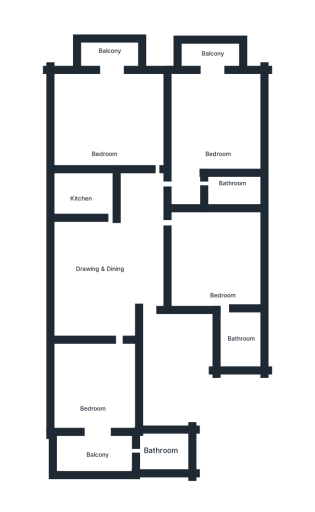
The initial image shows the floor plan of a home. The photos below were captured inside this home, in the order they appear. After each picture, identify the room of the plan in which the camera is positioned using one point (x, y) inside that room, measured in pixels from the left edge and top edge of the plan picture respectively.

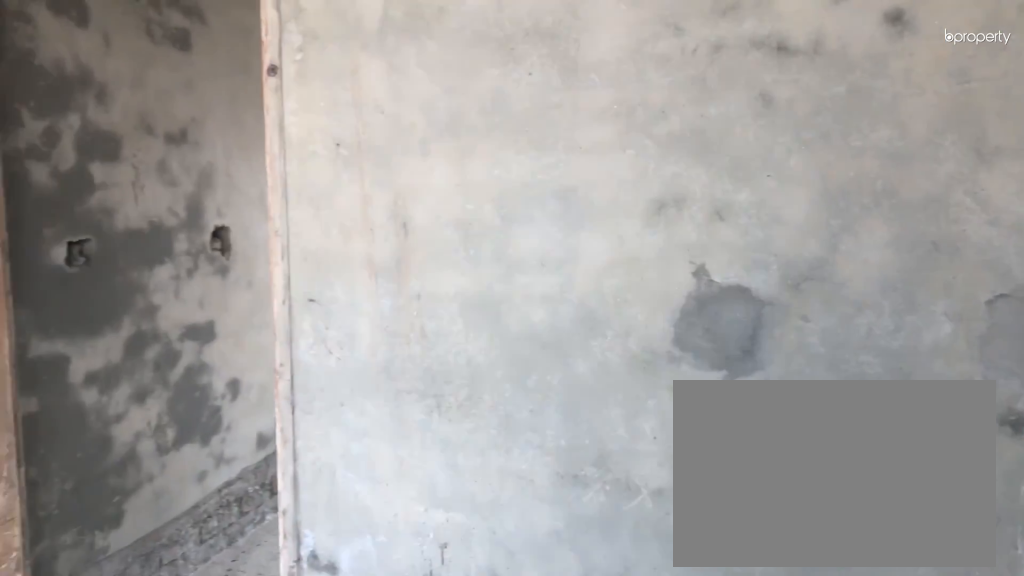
(101, 264)
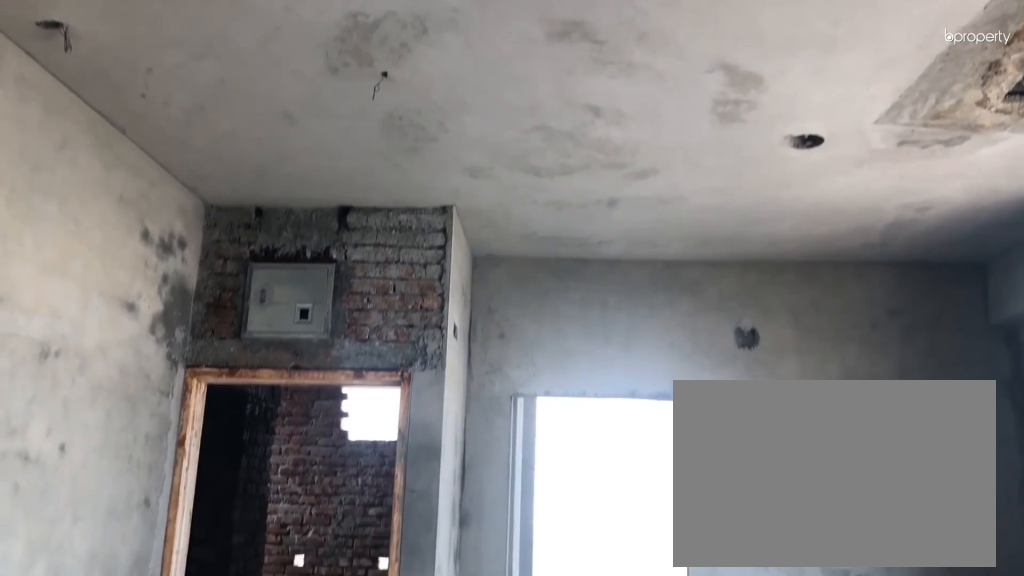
(100, 264)
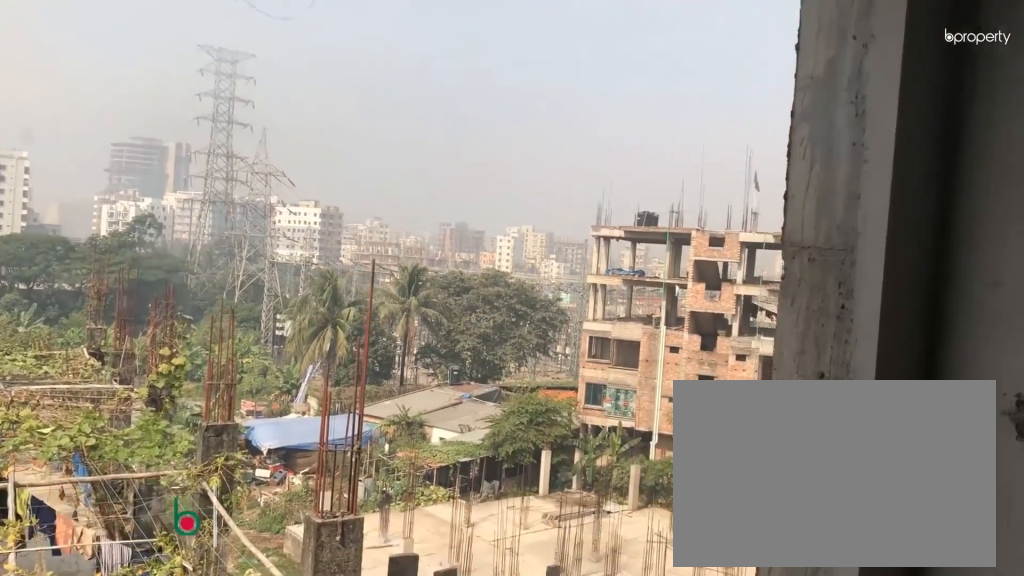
(97, 391)
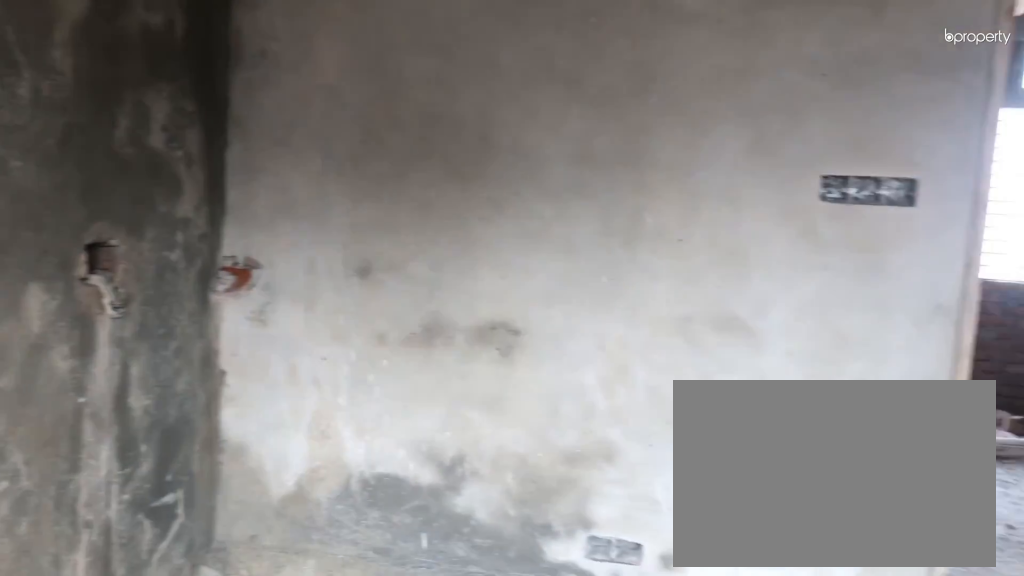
(224, 257)
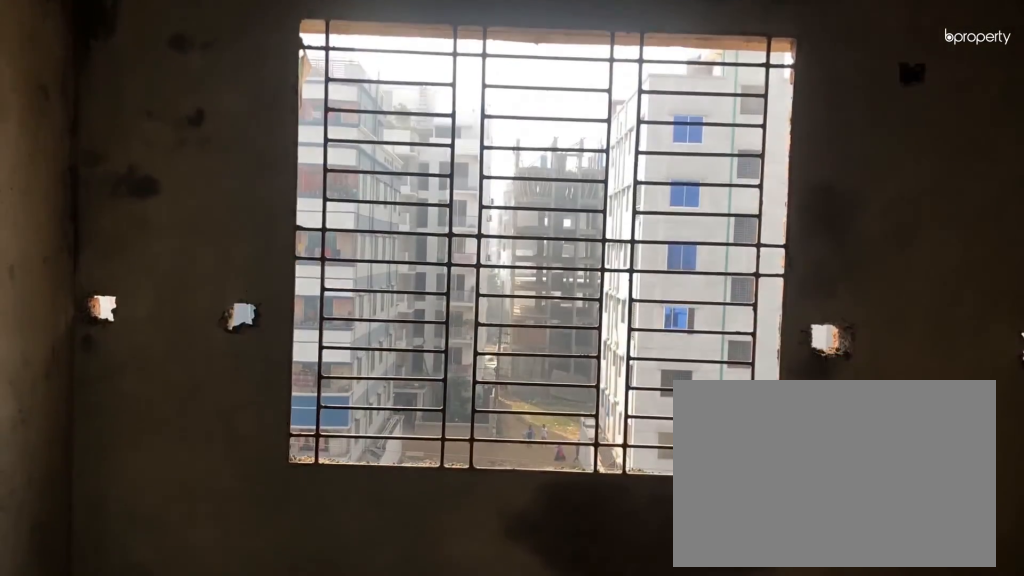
(224, 258)
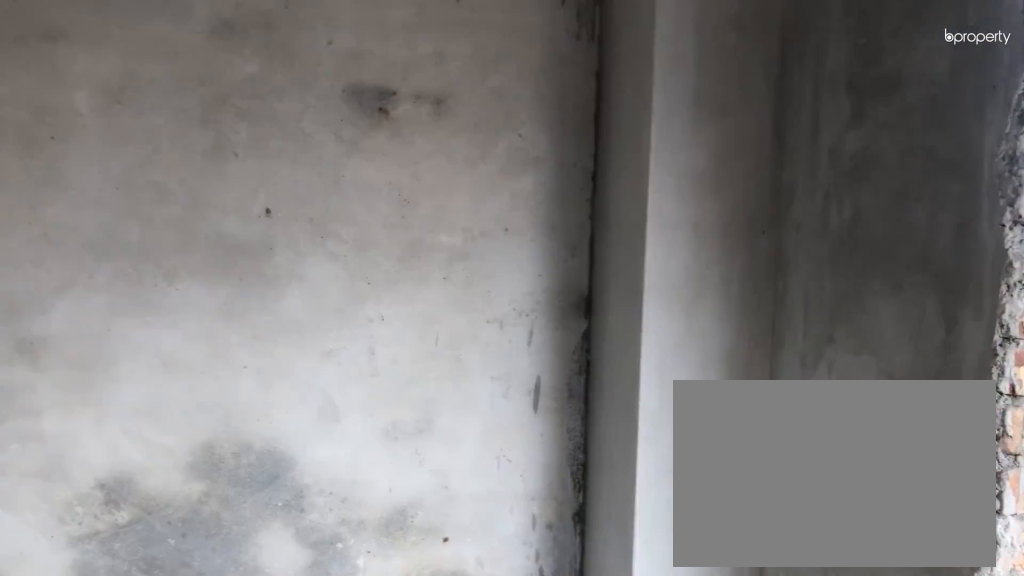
(220, 134)
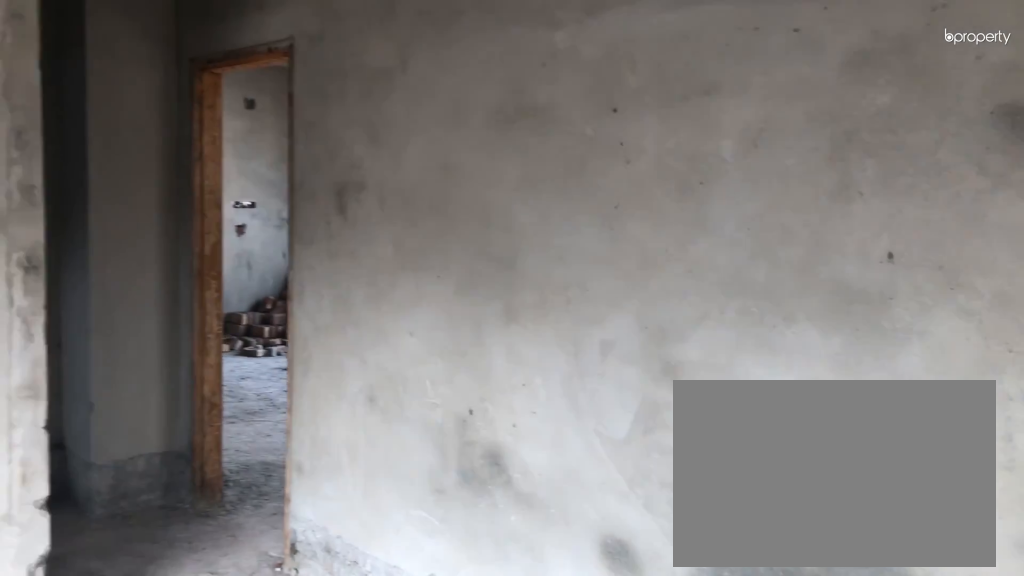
(220, 134)
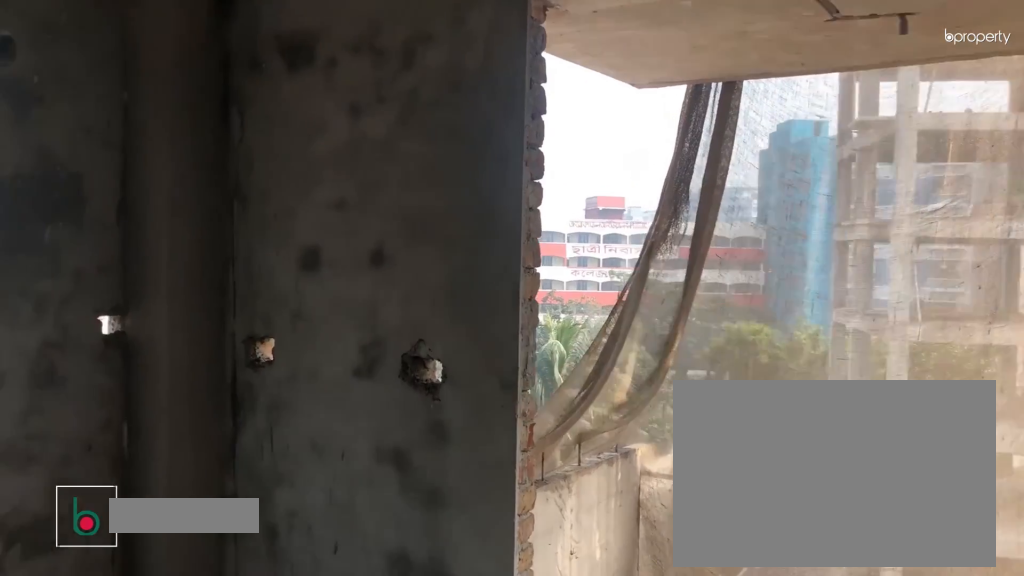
(110, 125)
